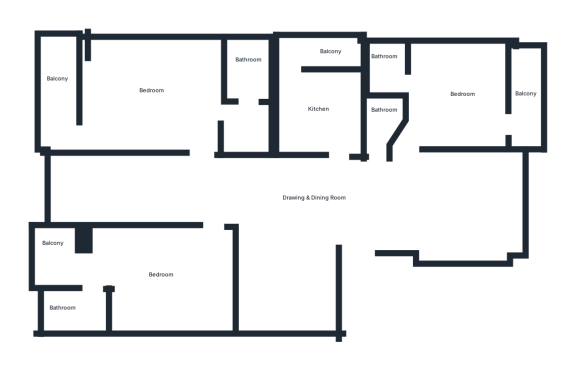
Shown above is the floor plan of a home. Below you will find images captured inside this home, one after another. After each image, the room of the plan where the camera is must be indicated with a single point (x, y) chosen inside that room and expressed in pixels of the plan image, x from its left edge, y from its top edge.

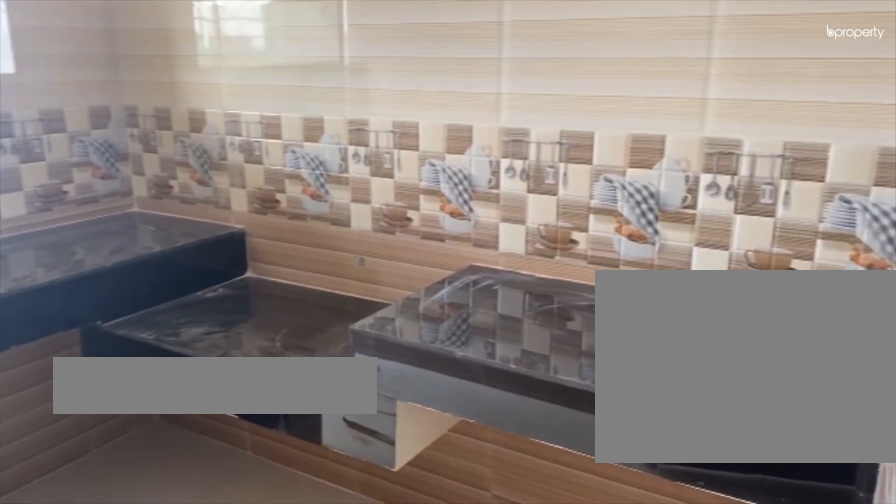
(325, 112)
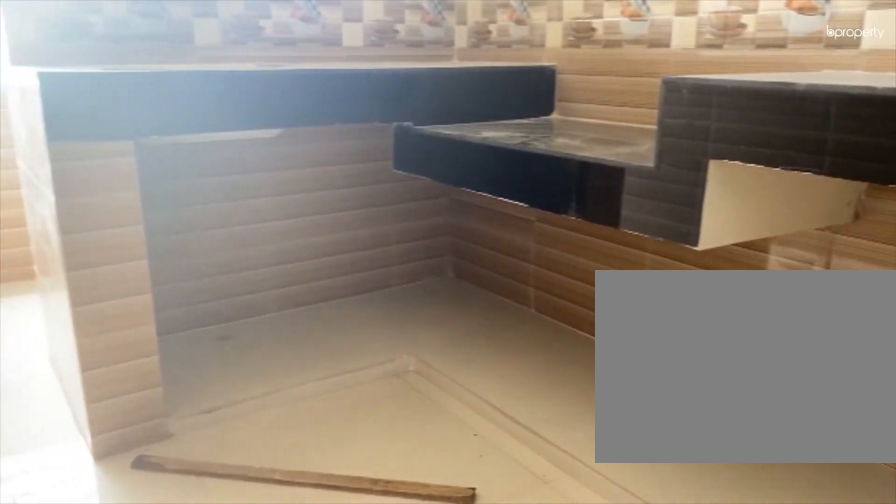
(325, 112)
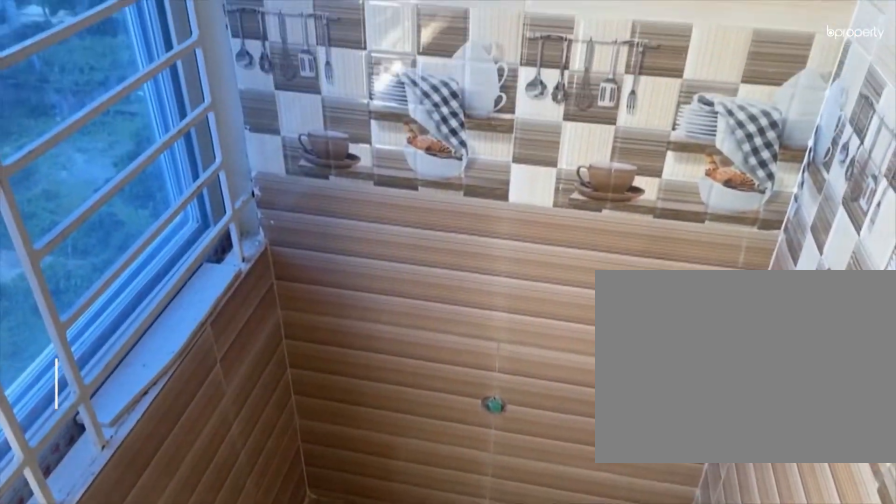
(328, 49)
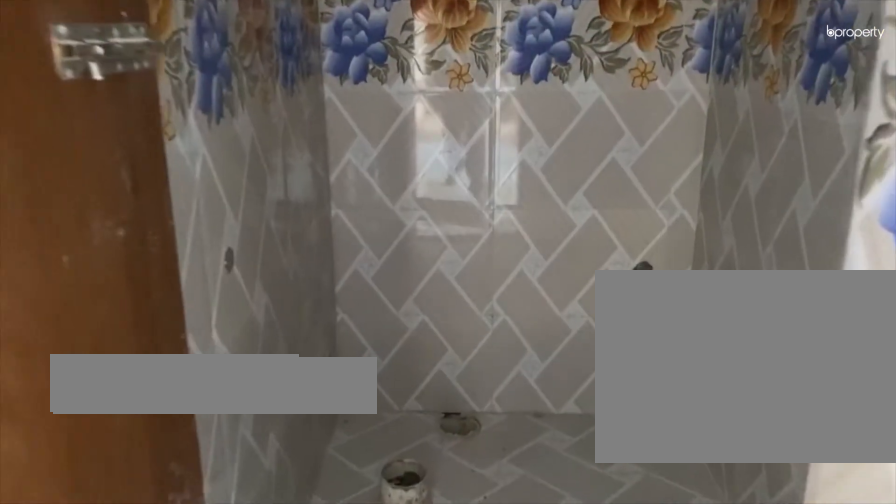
(380, 110)
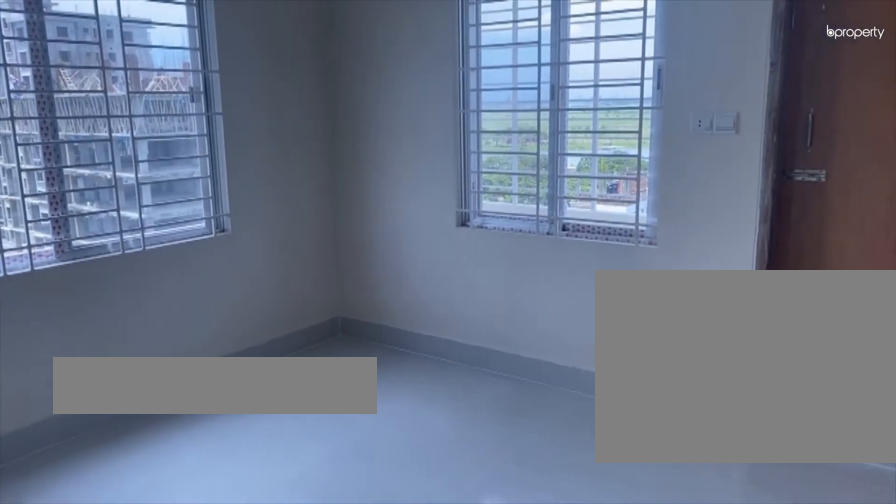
(463, 95)
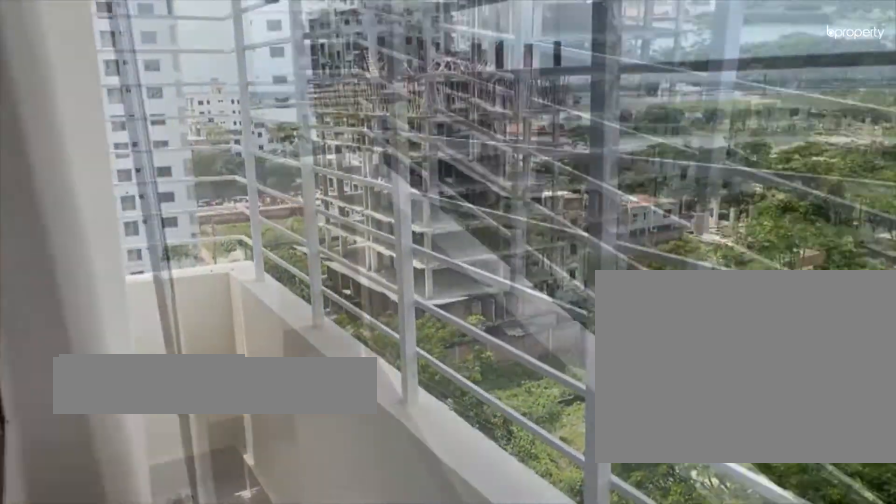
(525, 97)
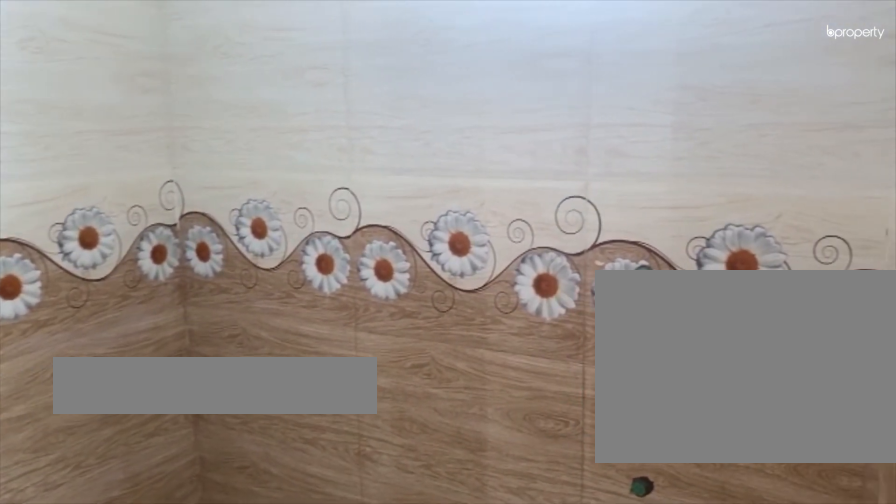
(385, 61)
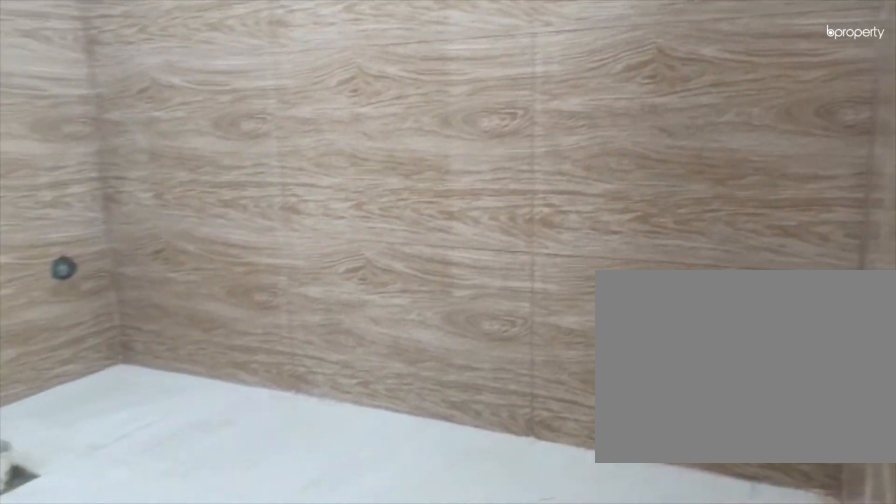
(385, 61)
